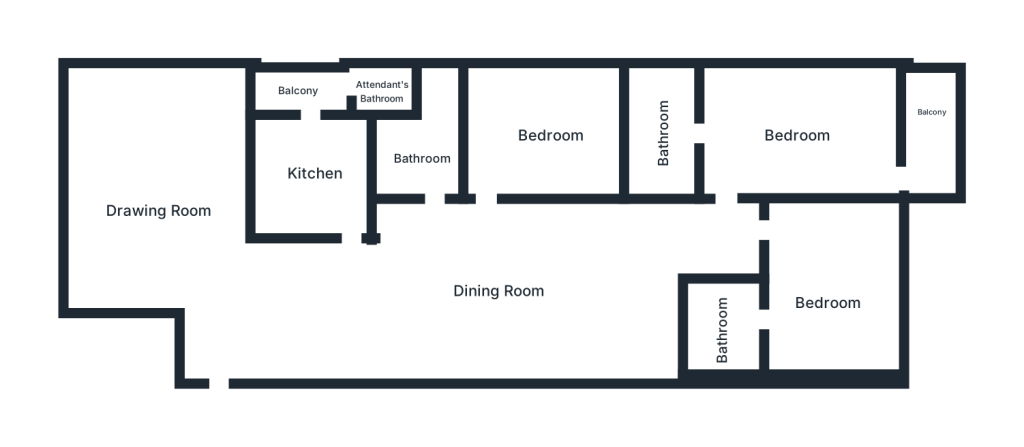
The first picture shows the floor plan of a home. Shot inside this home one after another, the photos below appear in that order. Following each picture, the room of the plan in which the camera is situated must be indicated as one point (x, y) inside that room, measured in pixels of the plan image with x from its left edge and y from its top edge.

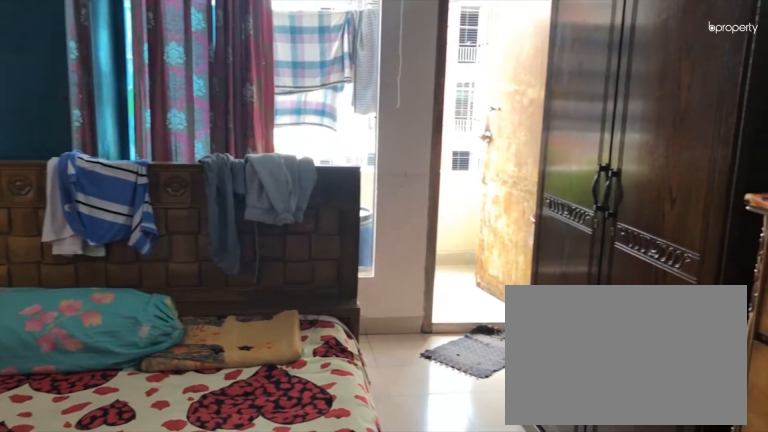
(796, 137)
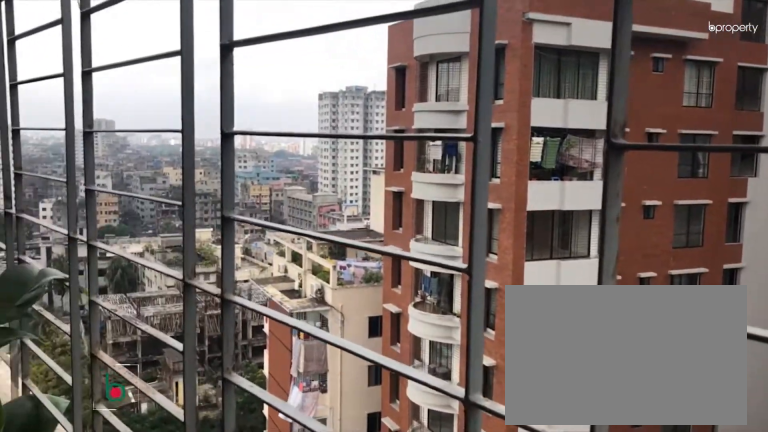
(931, 115)
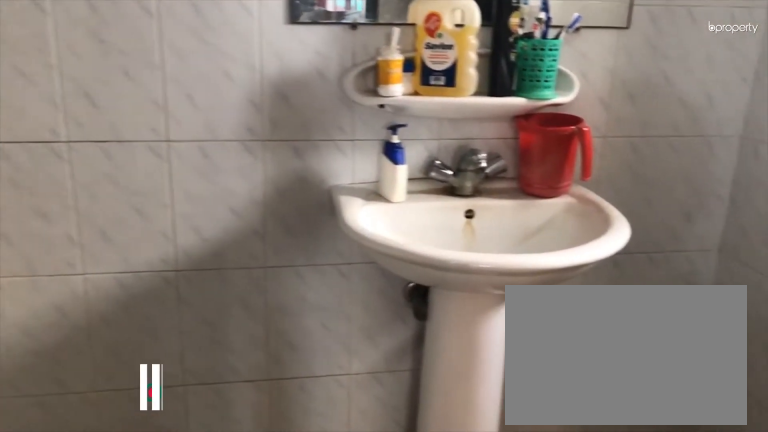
(663, 125)
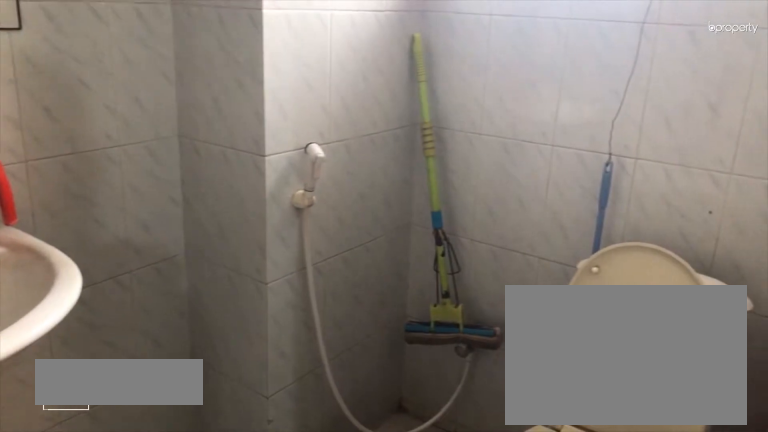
(663, 125)
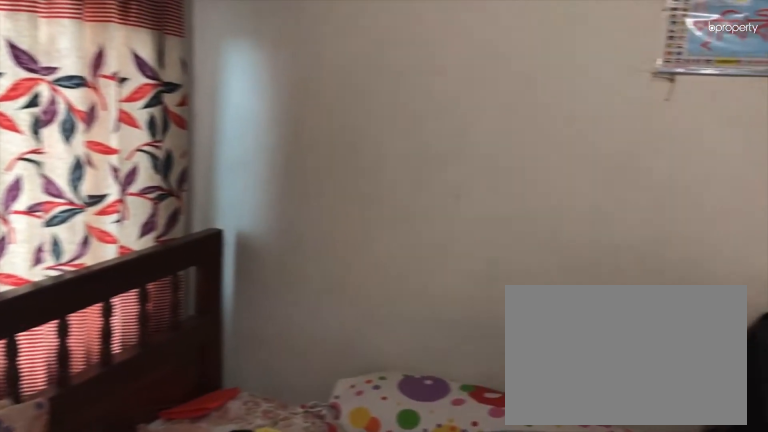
(552, 135)
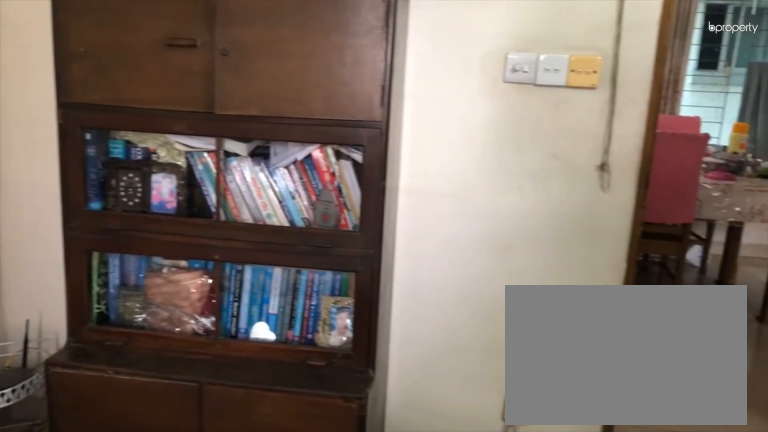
(552, 135)
